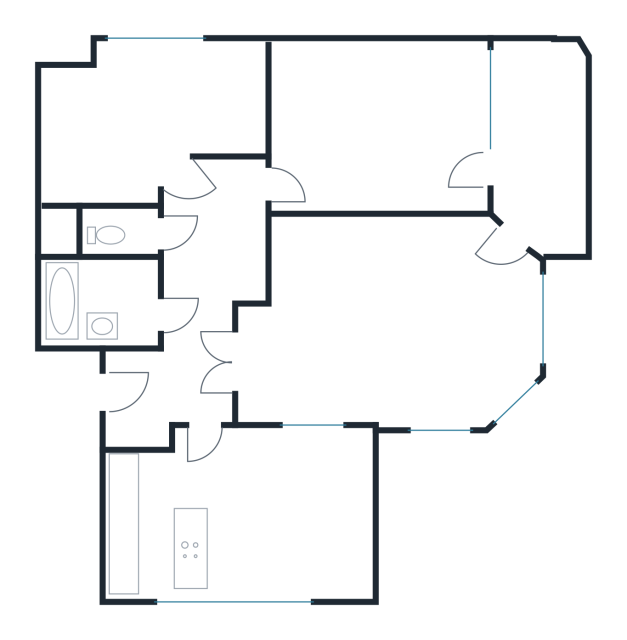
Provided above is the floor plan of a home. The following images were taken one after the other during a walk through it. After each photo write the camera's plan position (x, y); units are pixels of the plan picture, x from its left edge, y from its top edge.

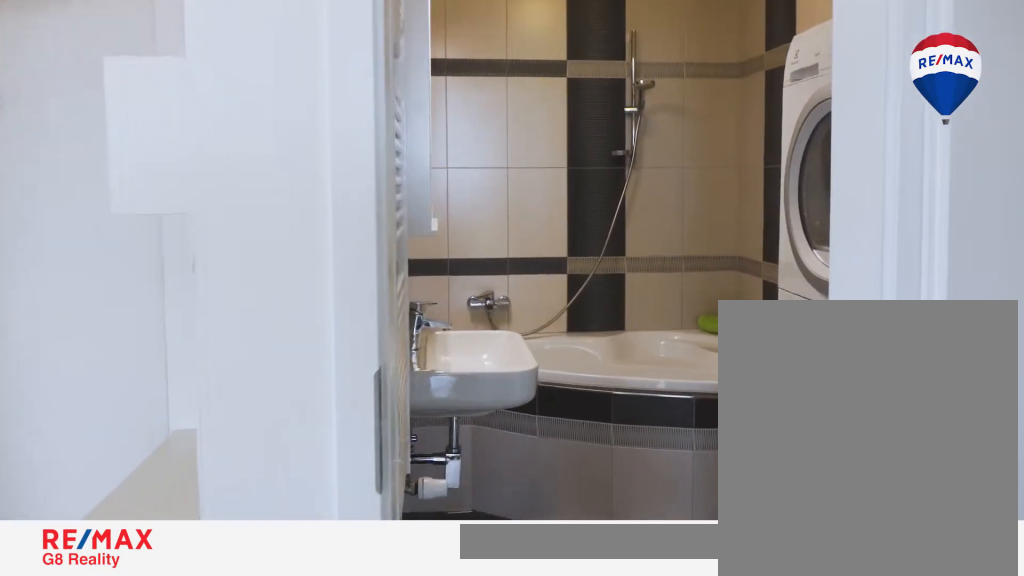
(204, 326)
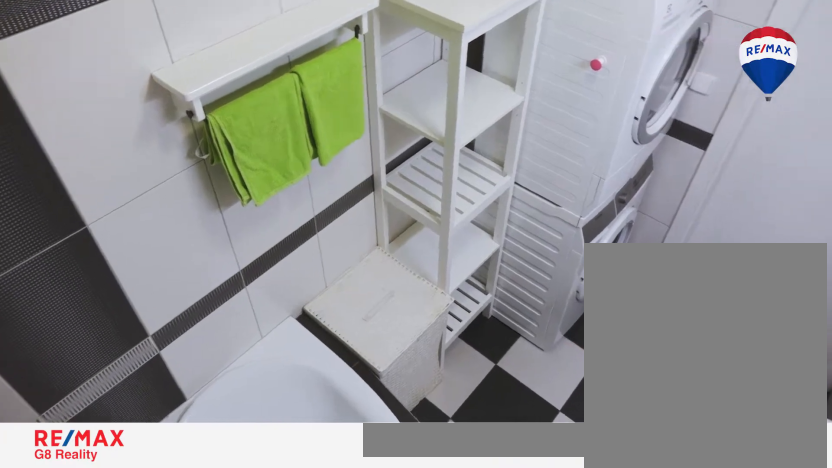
(68, 331)
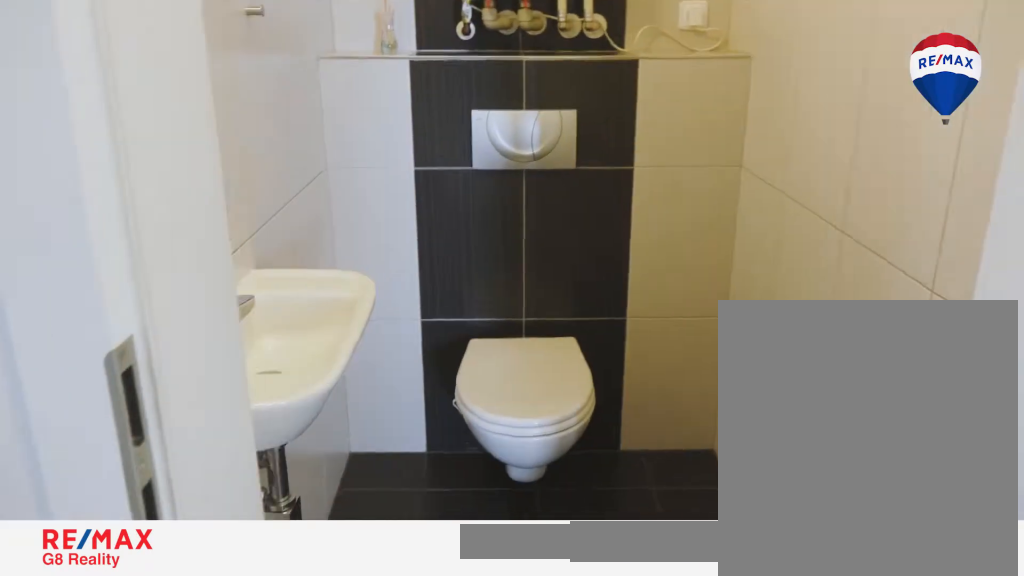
(174, 220)
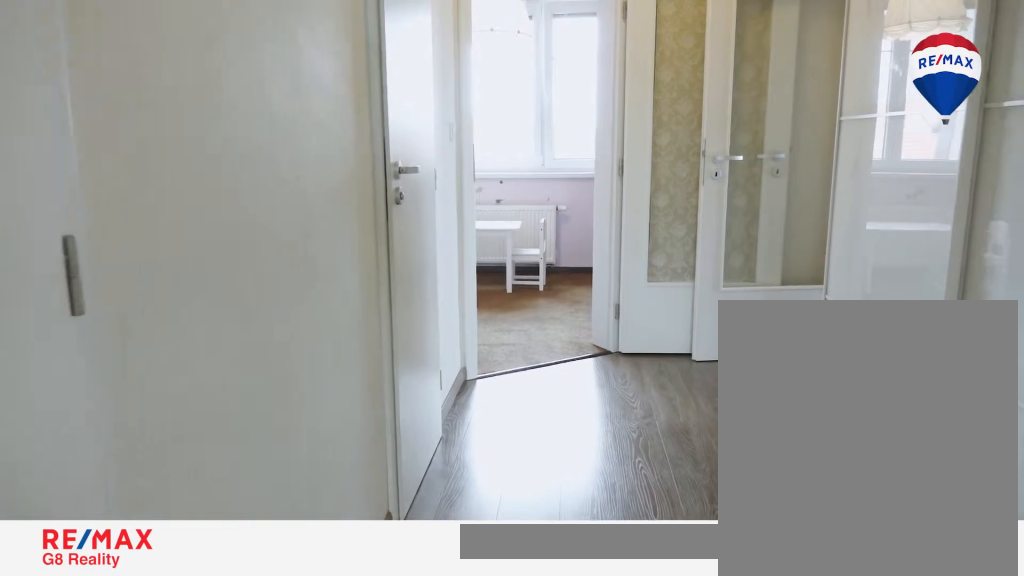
(202, 339)
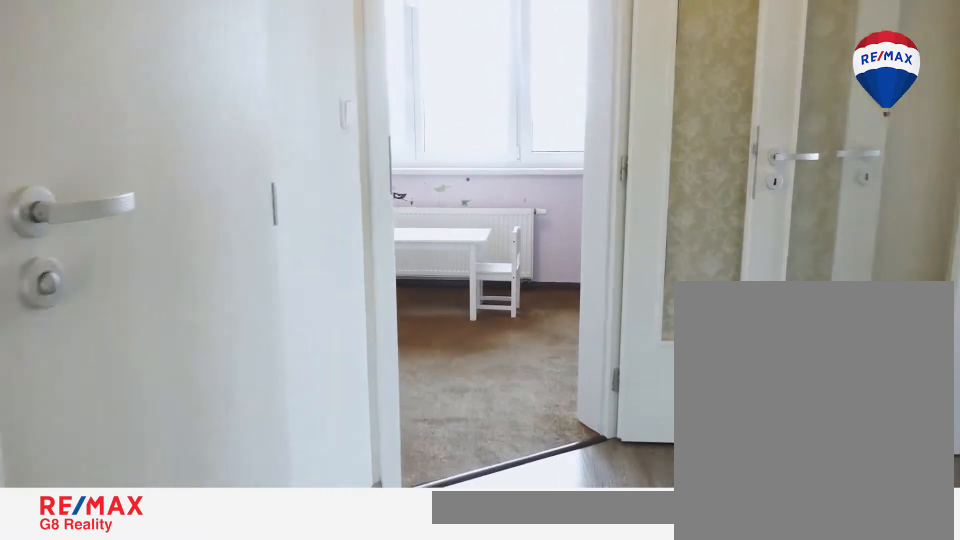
(196, 248)
